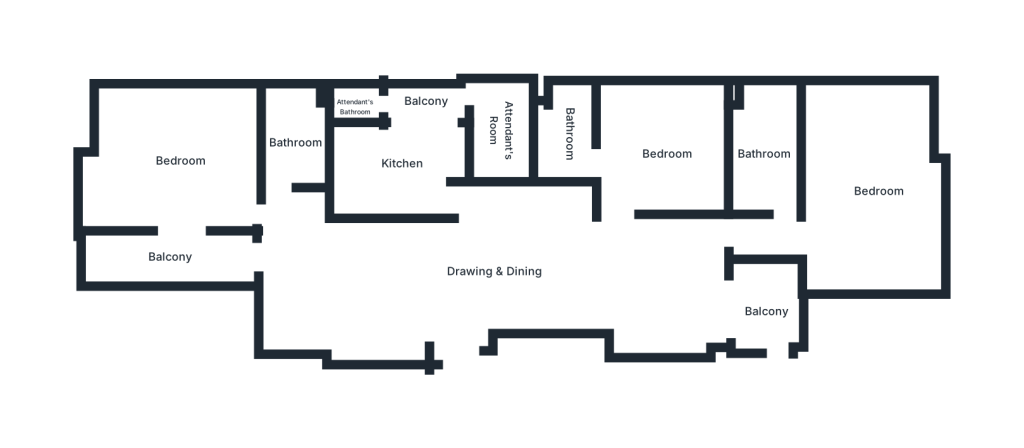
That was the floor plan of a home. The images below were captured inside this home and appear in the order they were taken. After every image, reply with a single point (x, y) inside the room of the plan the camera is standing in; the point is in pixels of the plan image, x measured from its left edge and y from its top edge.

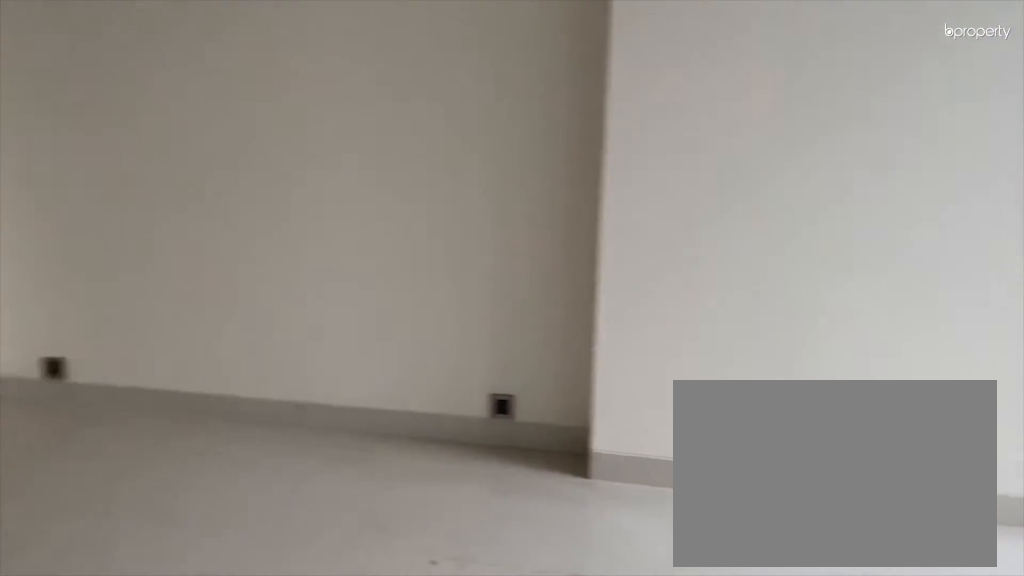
(323, 282)
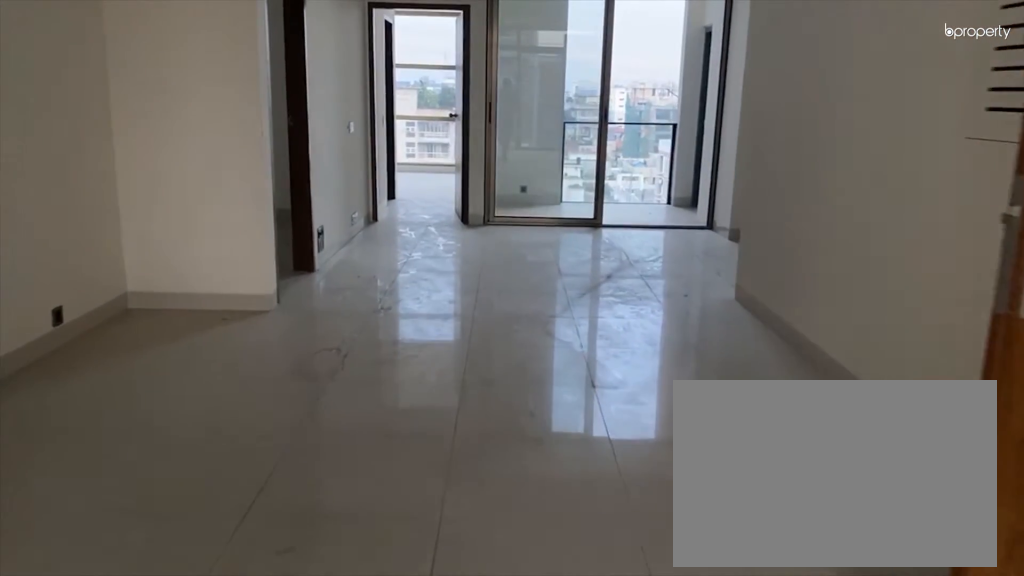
(464, 283)
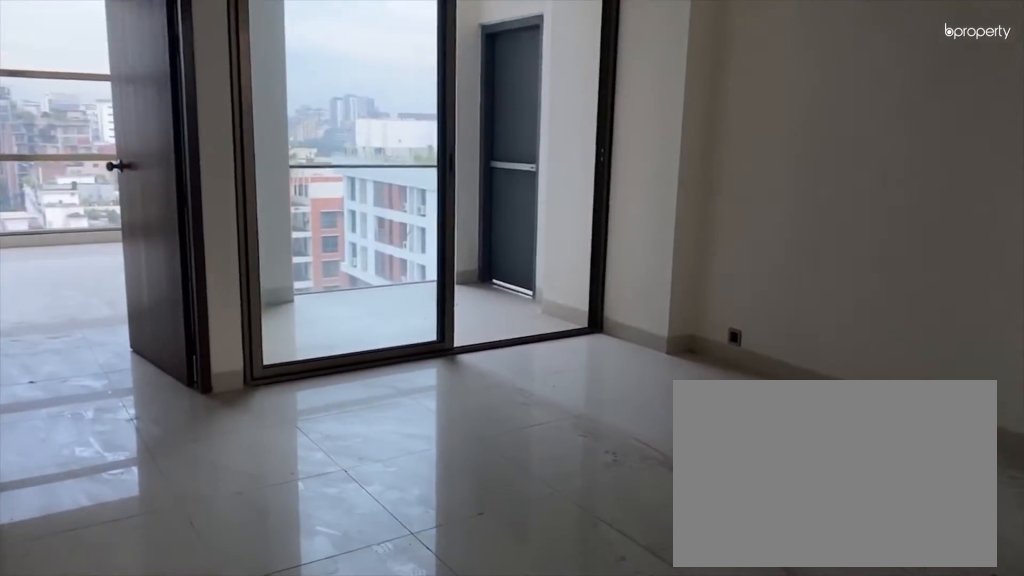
(645, 282)
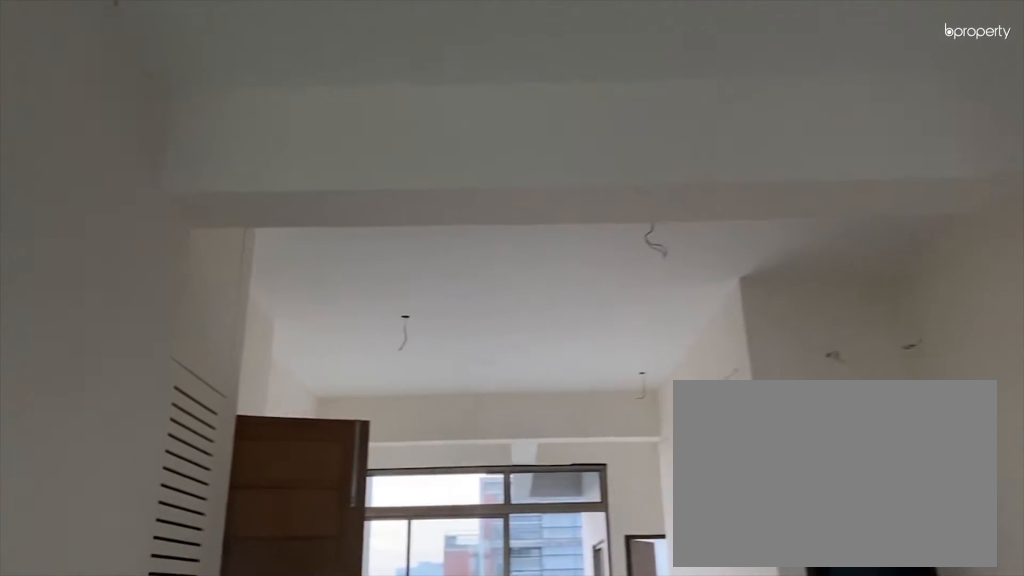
(645, 282)
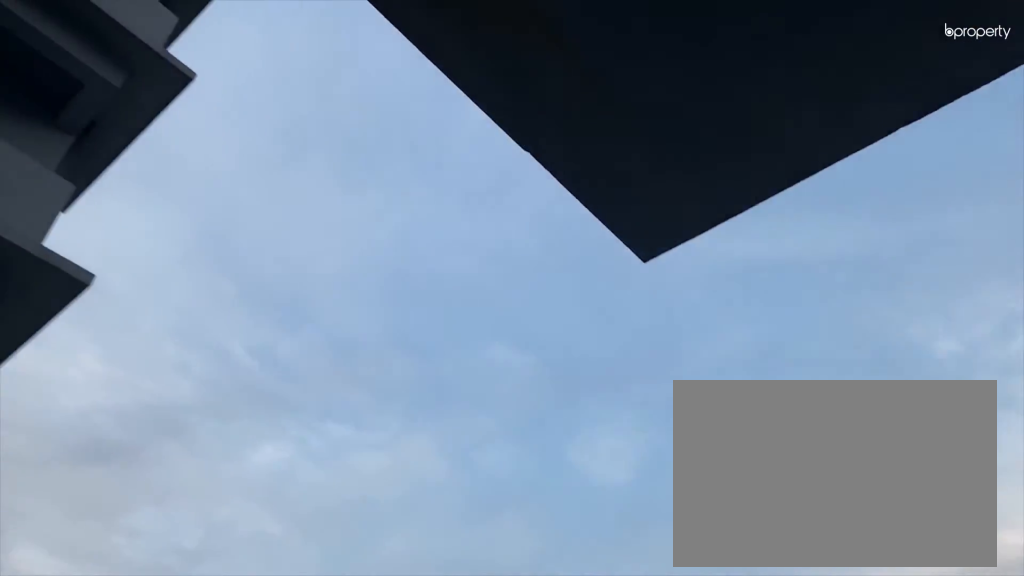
(169, 257)
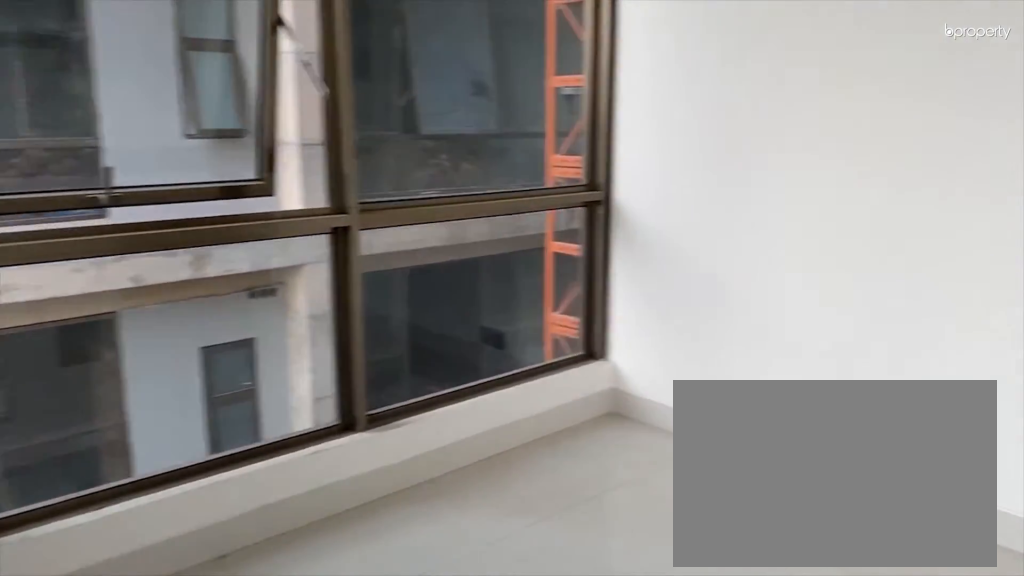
(180, 160)
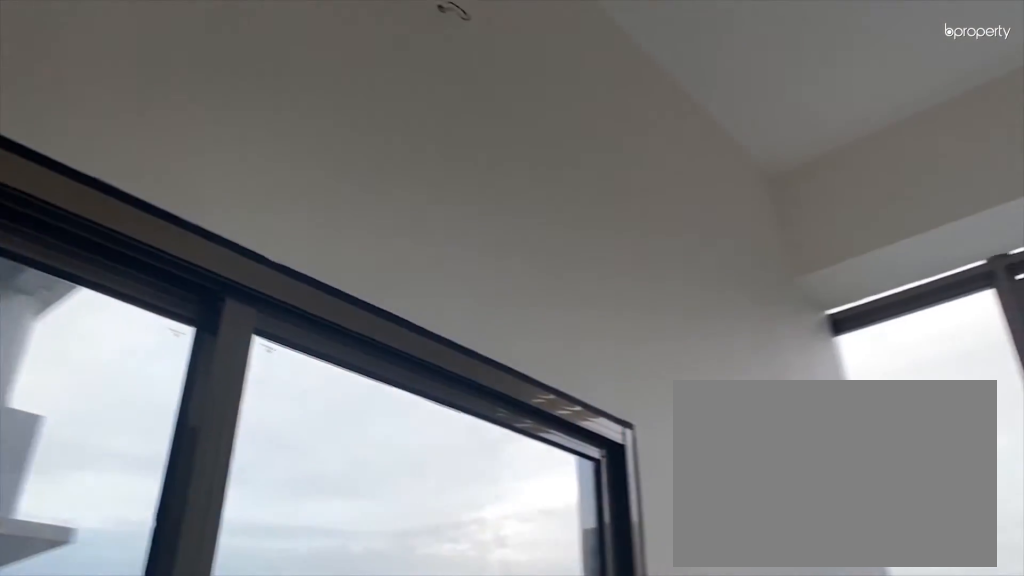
(180, 160)
